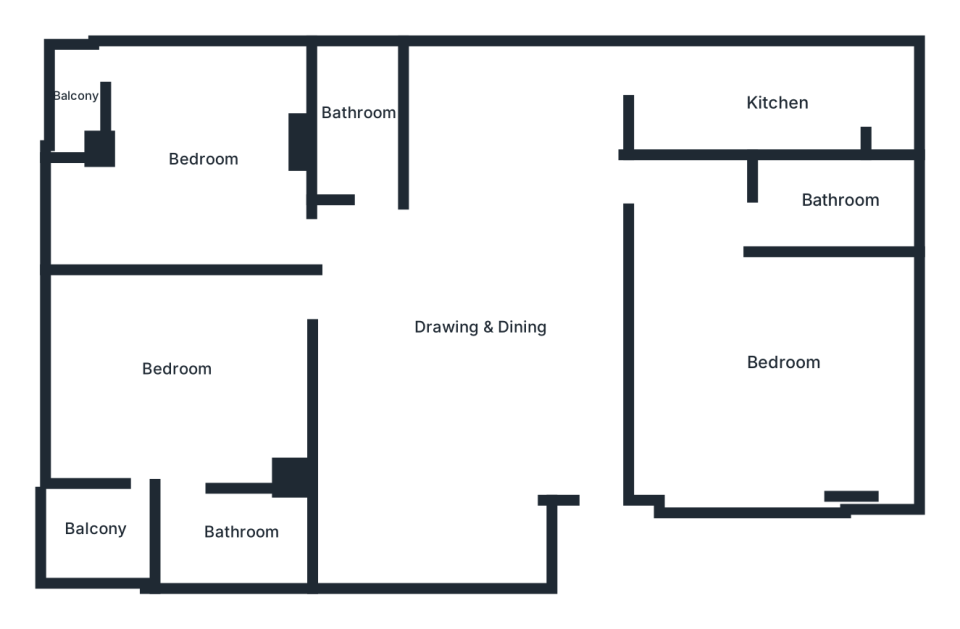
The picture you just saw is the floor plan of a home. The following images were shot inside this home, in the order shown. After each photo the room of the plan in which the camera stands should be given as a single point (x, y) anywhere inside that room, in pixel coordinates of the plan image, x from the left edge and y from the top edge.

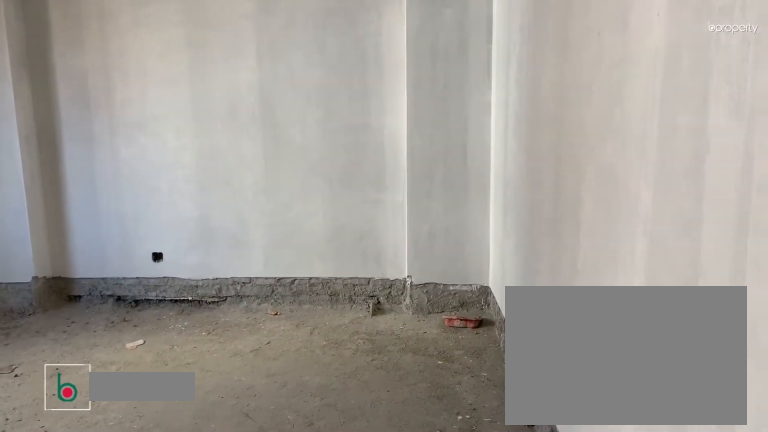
(783, 361)
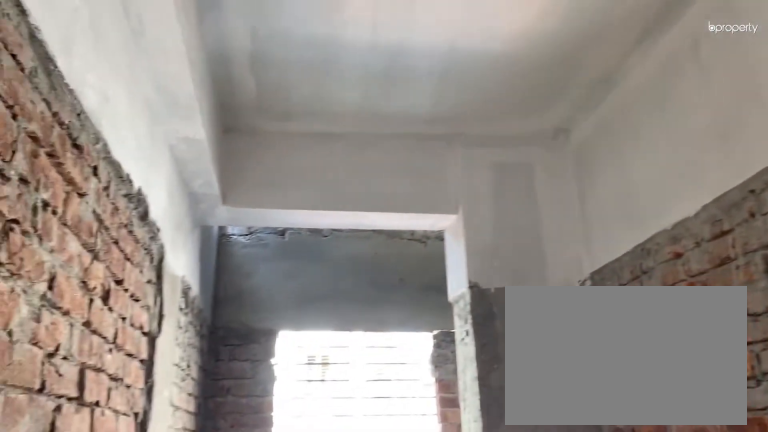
(769, 104)
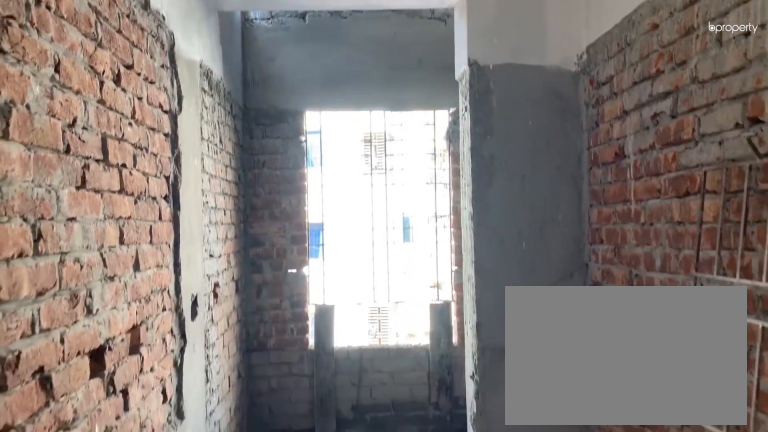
(769, 104)
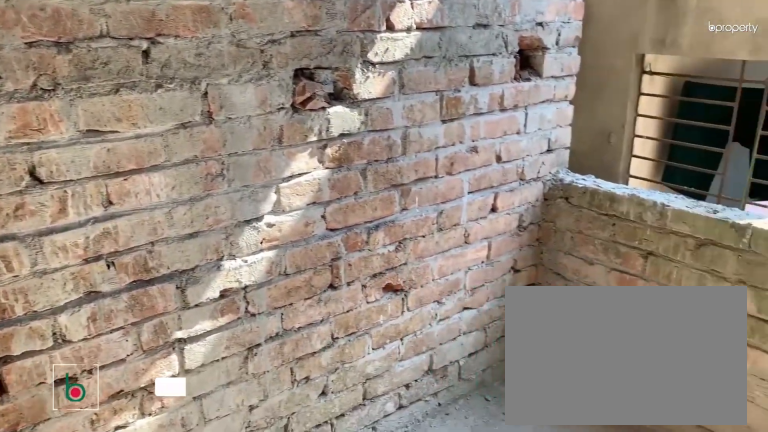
(91, 530)
